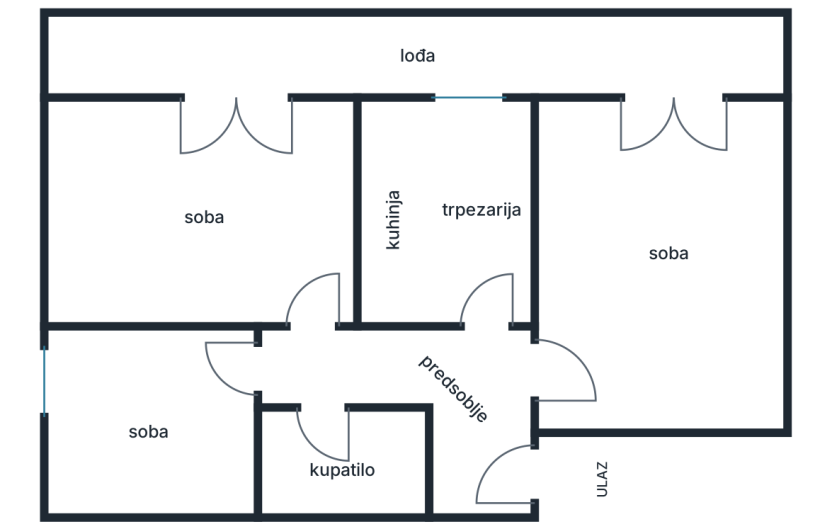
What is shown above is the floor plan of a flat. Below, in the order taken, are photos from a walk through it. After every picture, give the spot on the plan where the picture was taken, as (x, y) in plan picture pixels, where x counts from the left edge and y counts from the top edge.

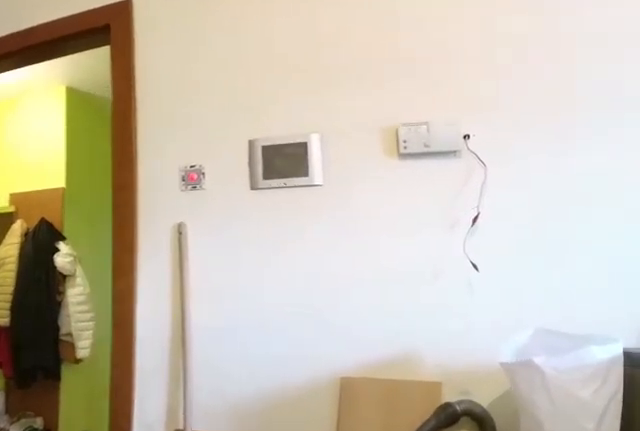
(641, 228)
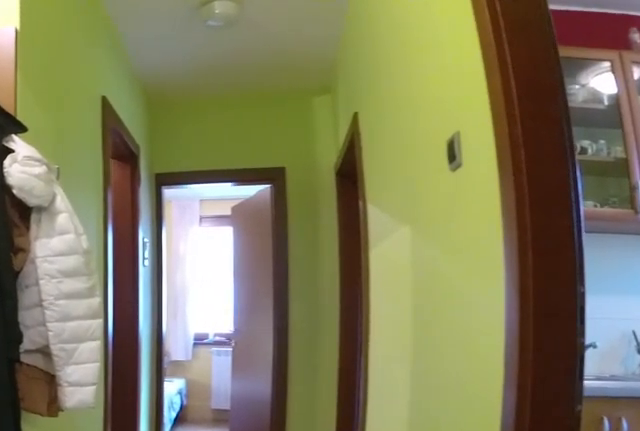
(519, 360)
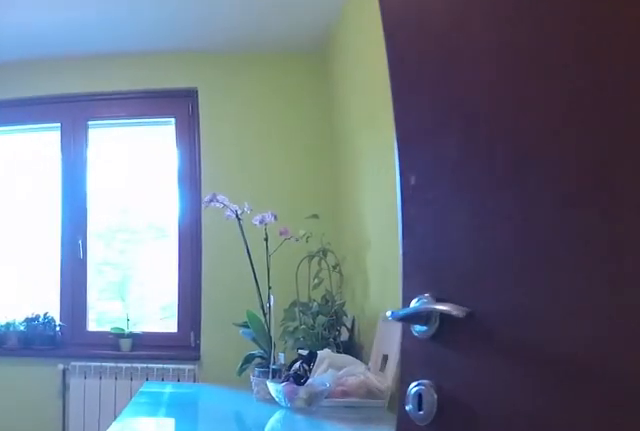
(511, 370)
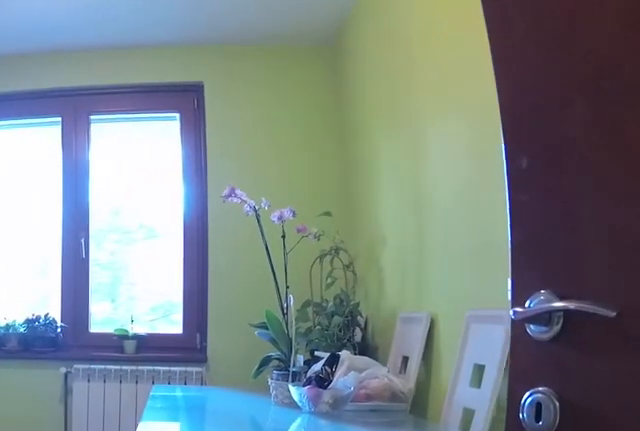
(511, 370)
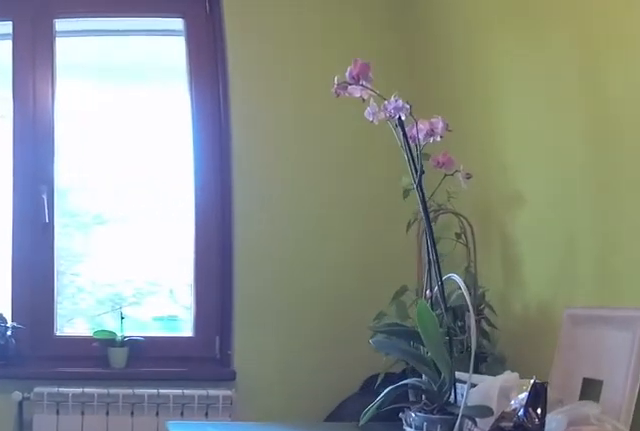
(511, 267)
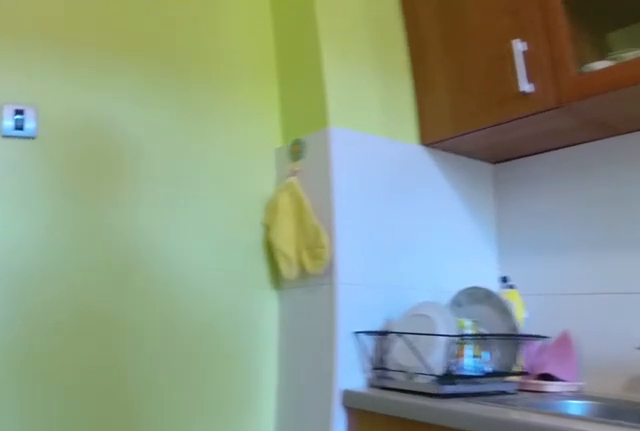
(488, 235)
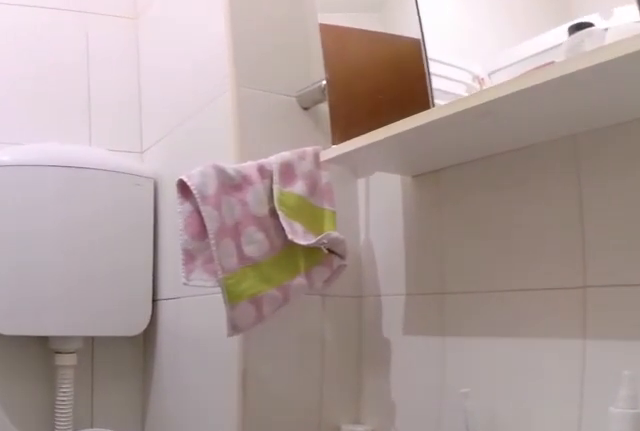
(327, 384)
